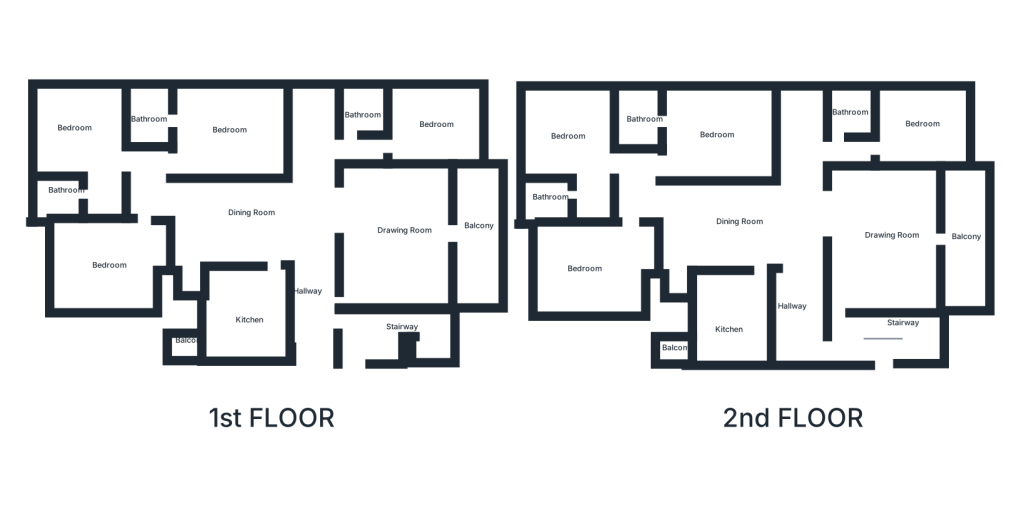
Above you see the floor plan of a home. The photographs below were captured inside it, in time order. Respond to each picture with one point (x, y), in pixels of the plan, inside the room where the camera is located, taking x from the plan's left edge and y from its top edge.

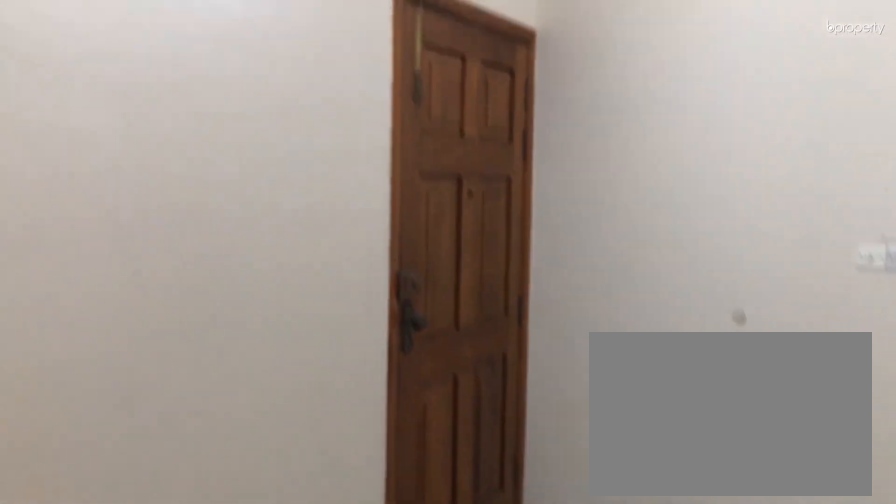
(892, 242)
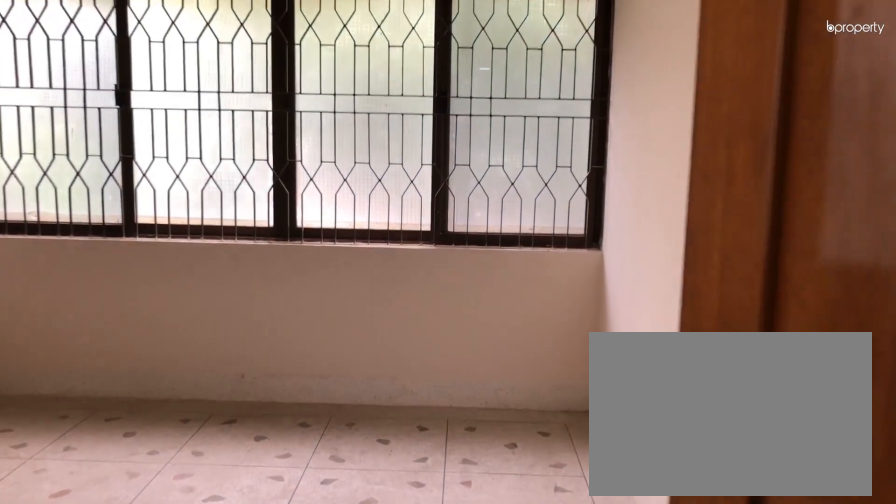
(925, 129)
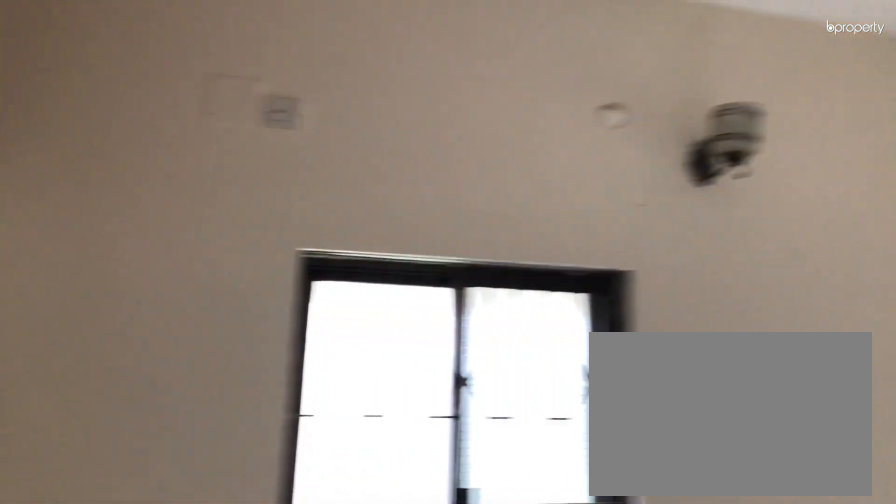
(925, 129)
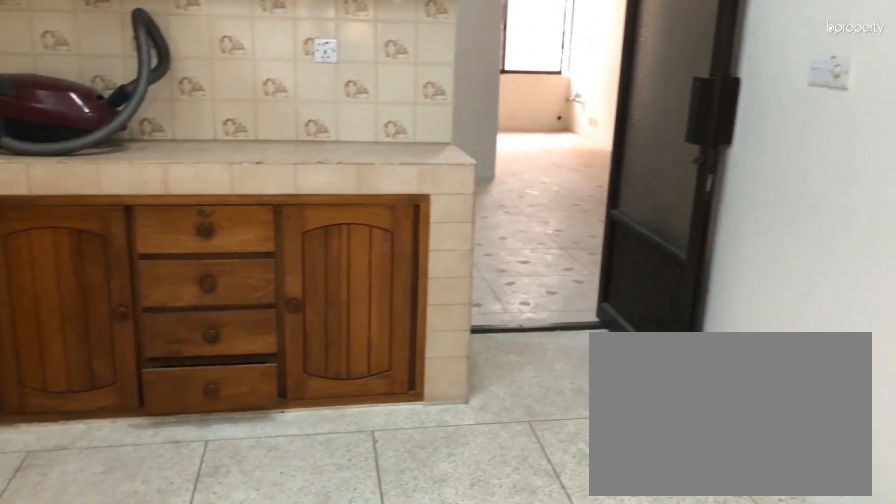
(739, 309)
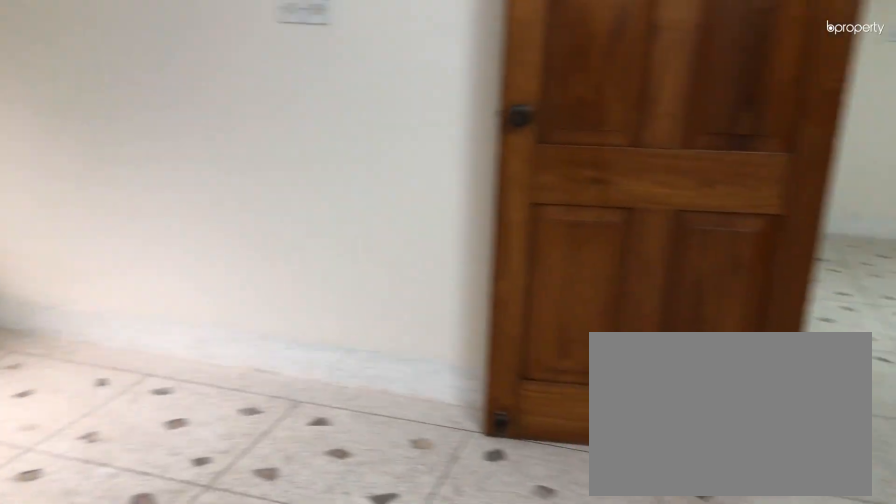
(605, 258)
